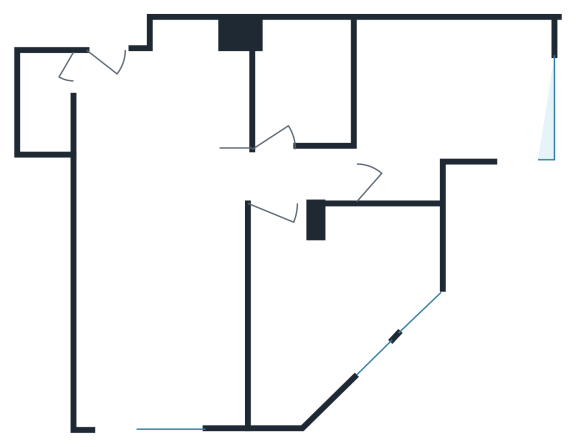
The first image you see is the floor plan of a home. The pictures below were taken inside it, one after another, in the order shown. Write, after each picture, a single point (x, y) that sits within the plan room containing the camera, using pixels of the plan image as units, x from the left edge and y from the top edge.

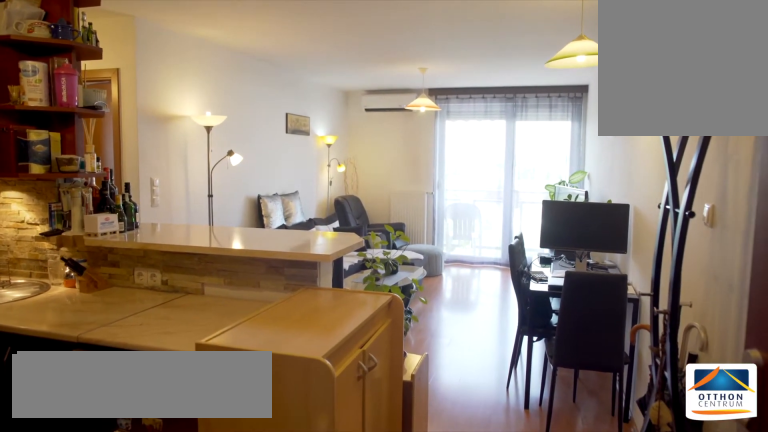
(107, 81)
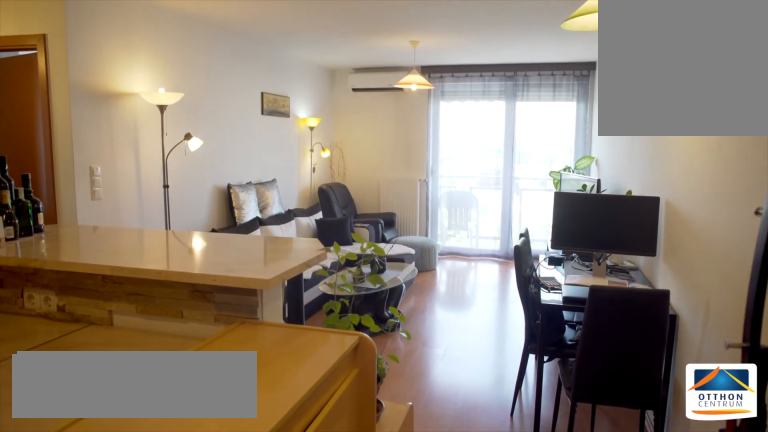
(107, 81)
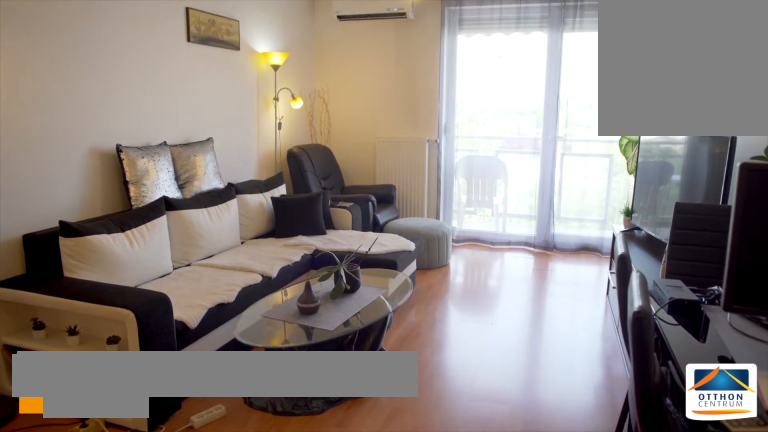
(159, 303)
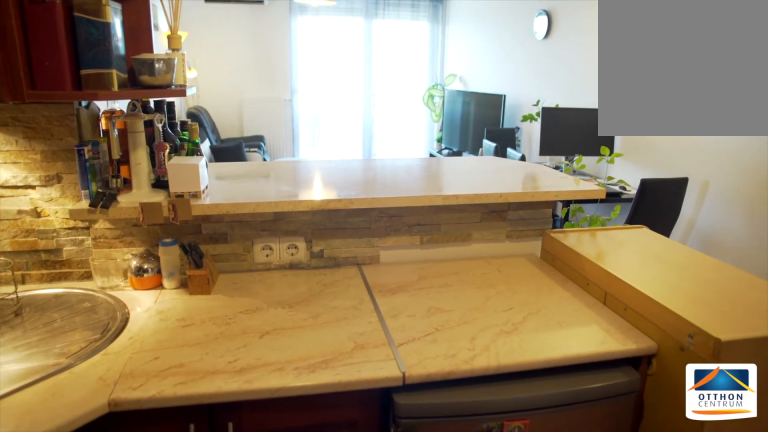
(158, 123)
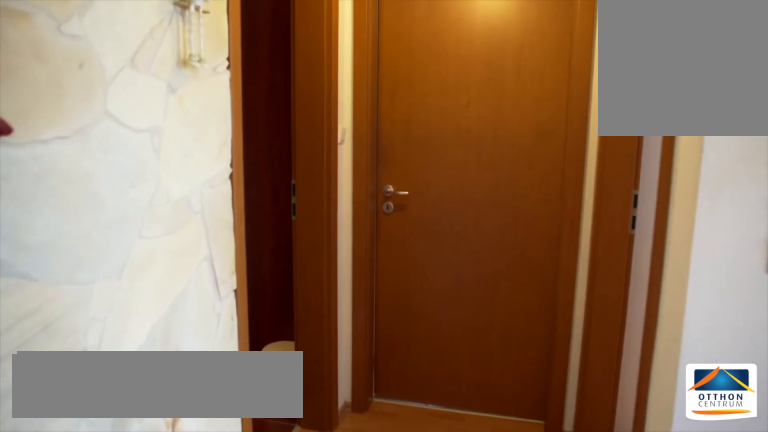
(240, 180)
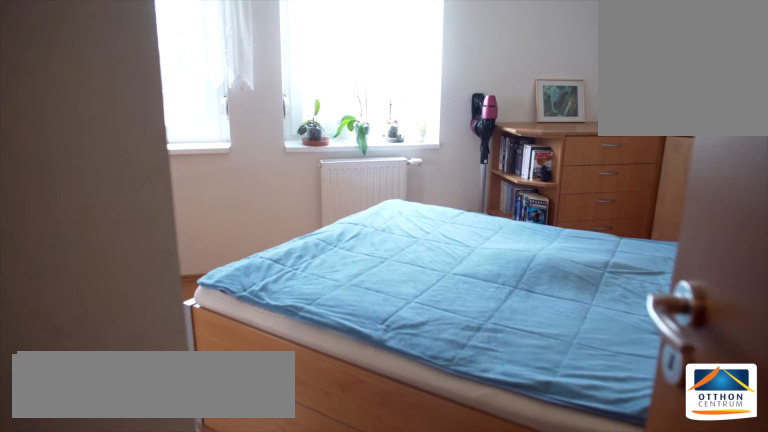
(338, 303)
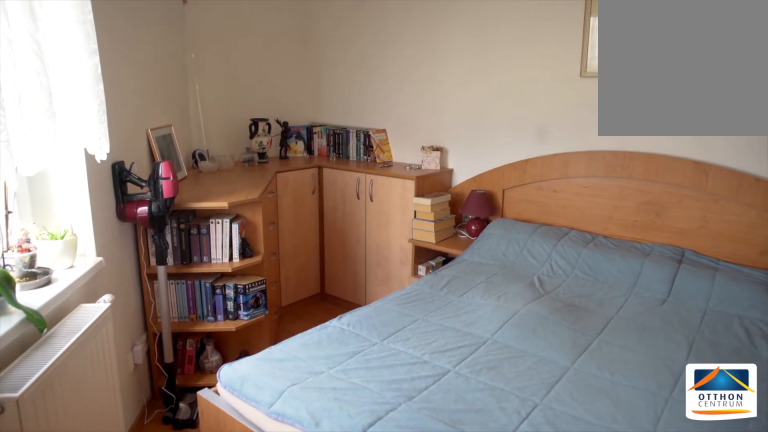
(339, 303)
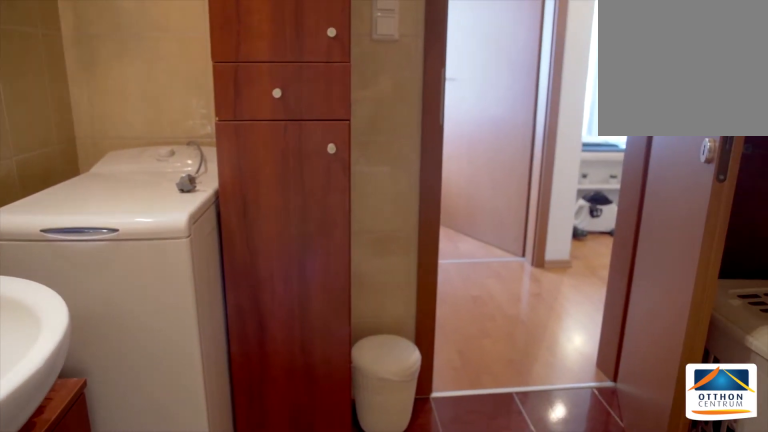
(300, 84)
